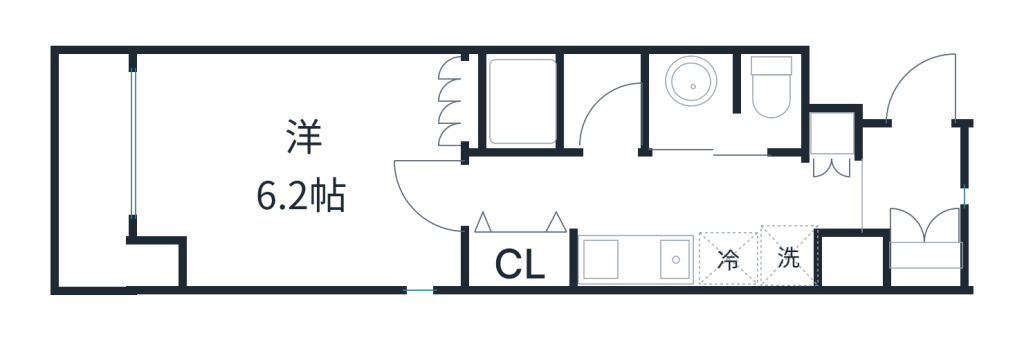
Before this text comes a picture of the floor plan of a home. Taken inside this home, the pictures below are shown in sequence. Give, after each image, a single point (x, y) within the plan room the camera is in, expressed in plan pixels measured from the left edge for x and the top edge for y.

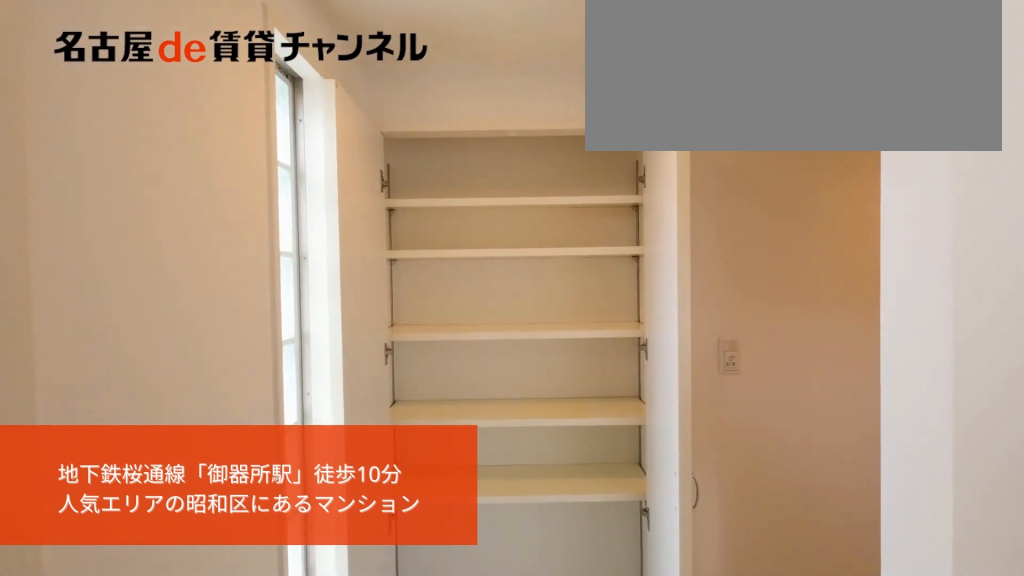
(911, 196)
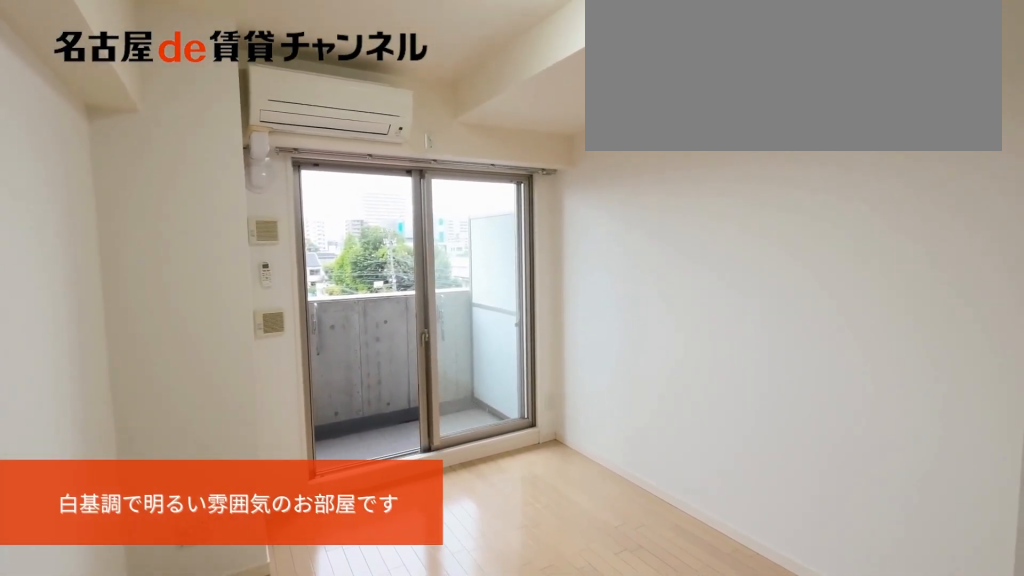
(298, 168)
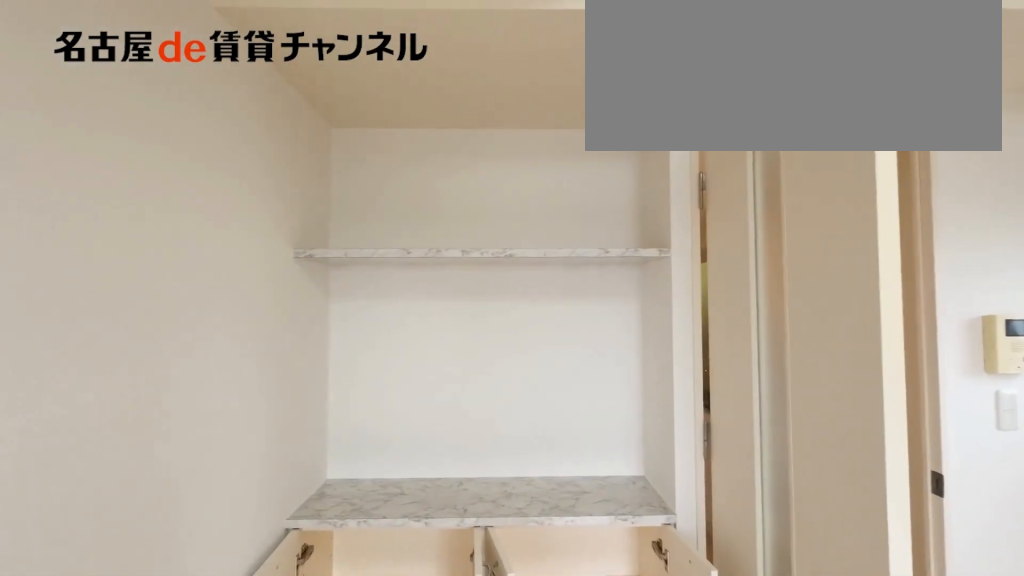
(298, 168)
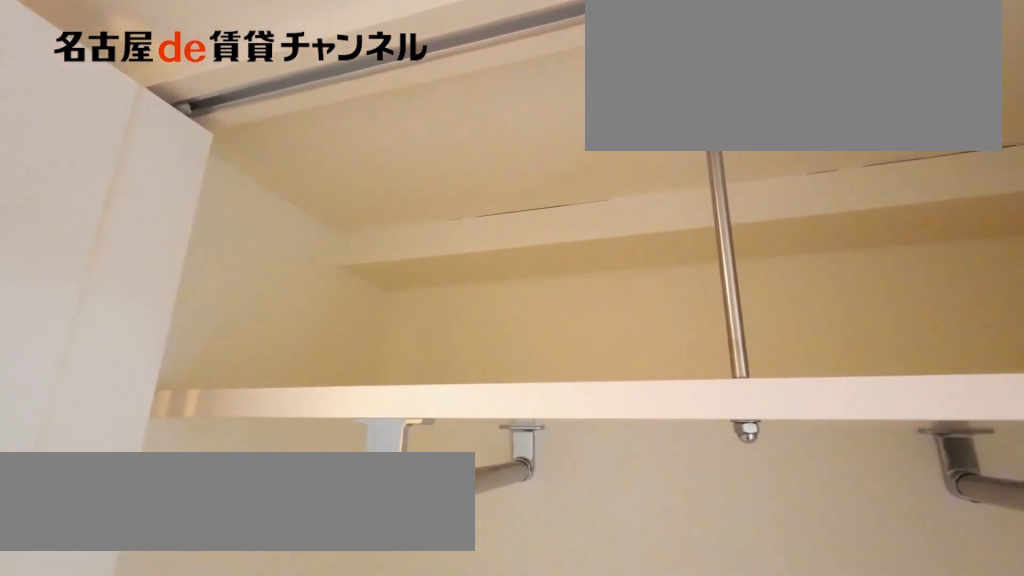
(523, 259)
